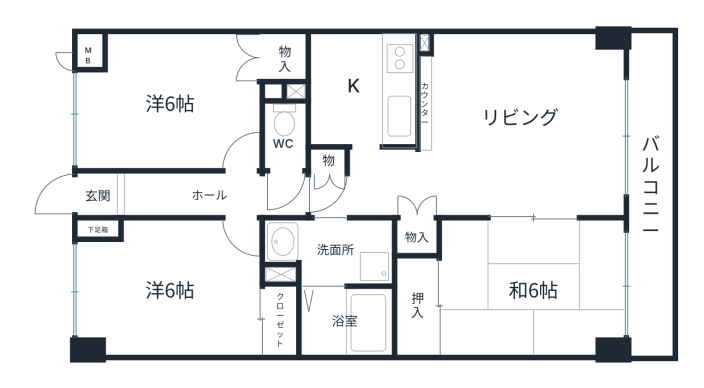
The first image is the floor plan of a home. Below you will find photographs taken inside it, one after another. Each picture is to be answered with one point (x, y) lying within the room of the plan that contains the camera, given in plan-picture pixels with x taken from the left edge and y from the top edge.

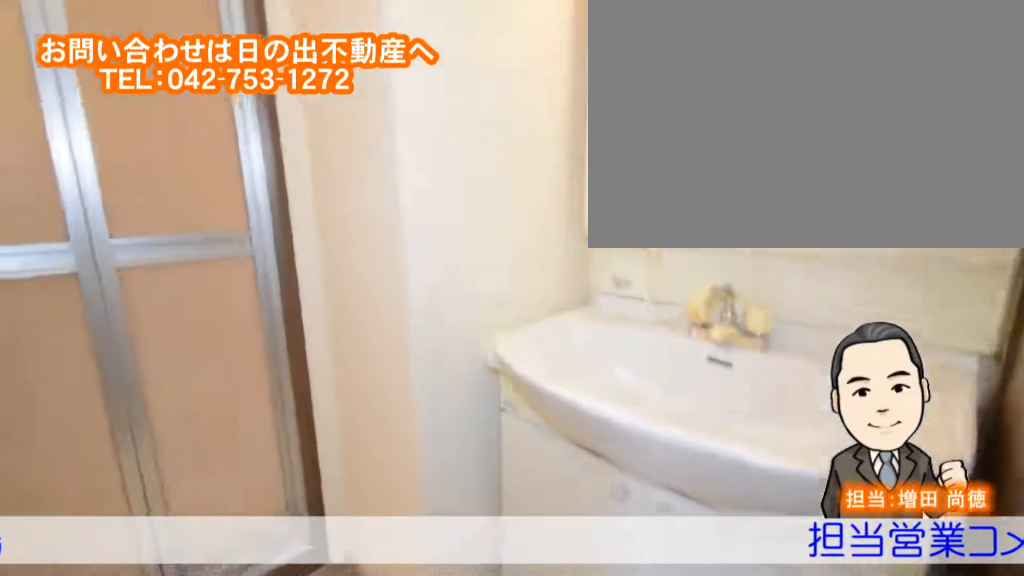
(355, 246)
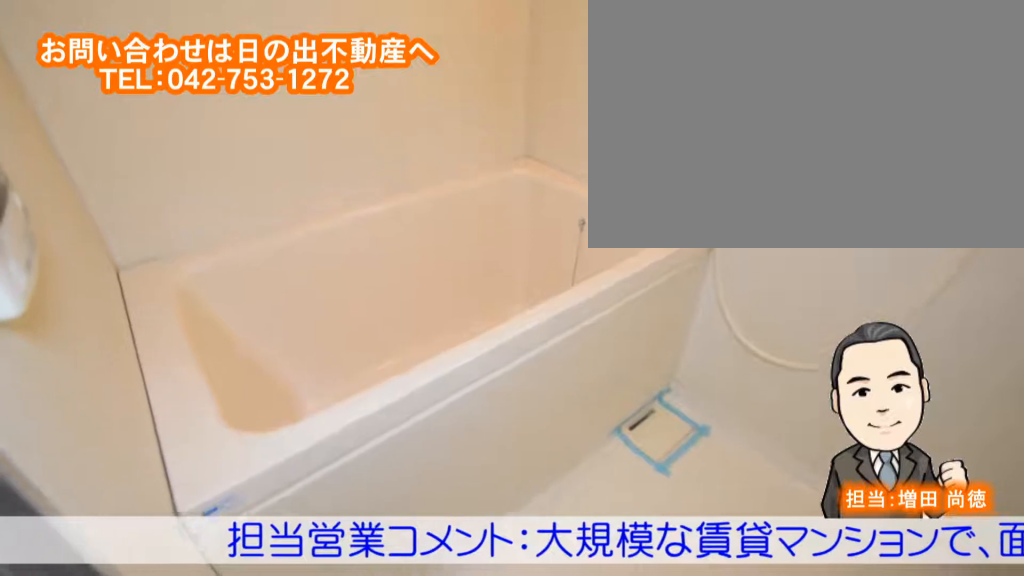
(346, 322)
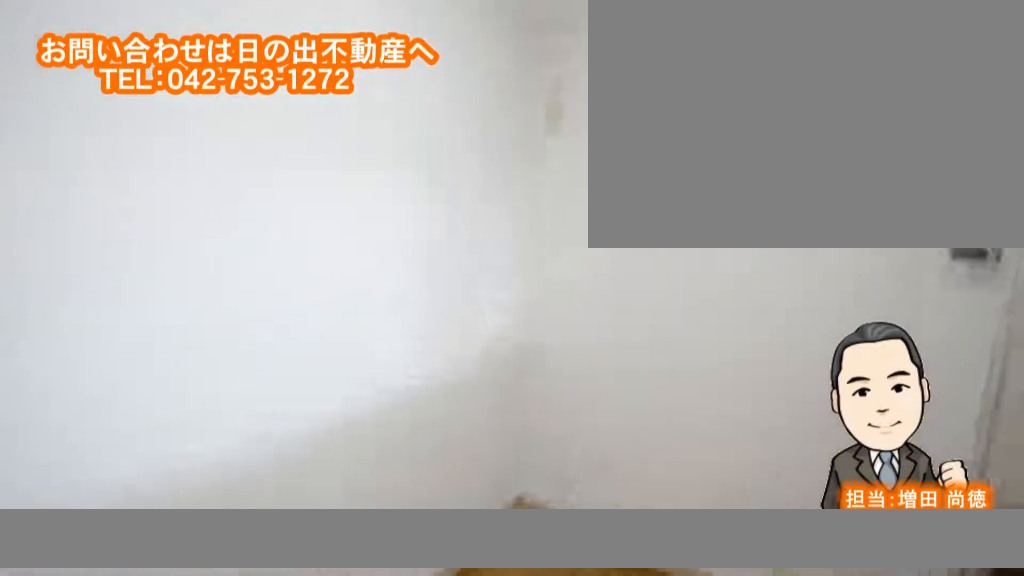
(350, 91)
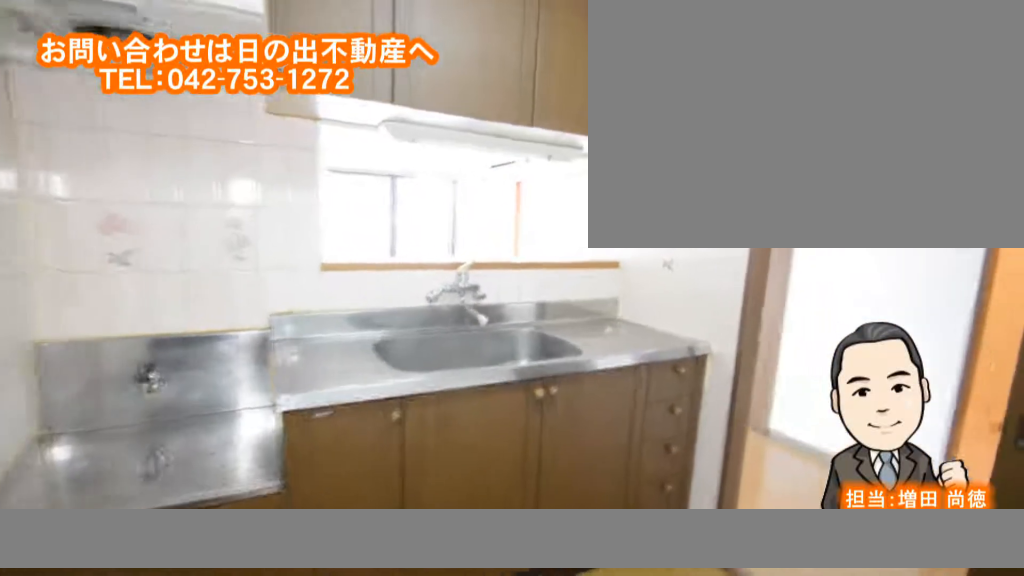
(350, 91)
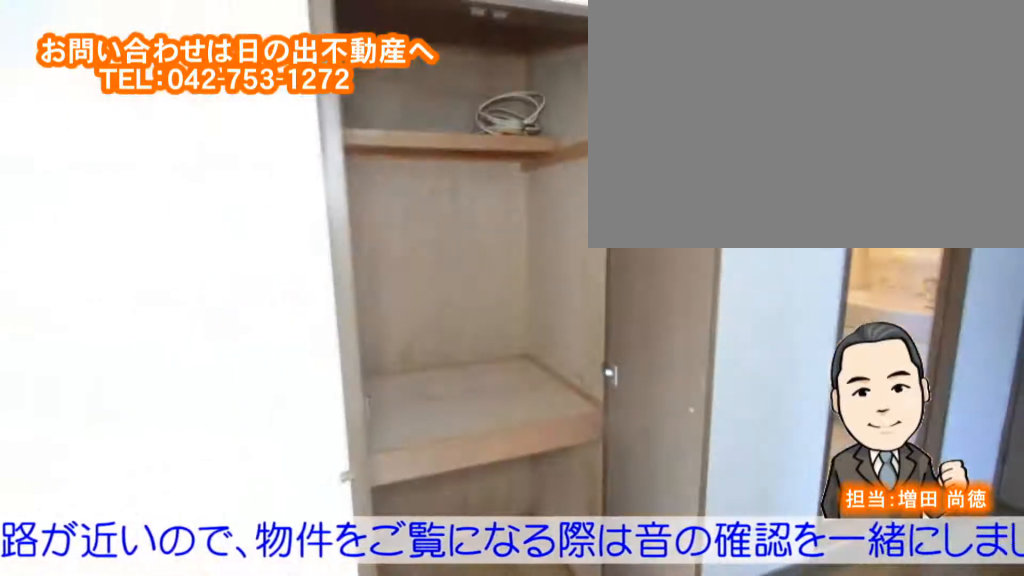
(514, 150)
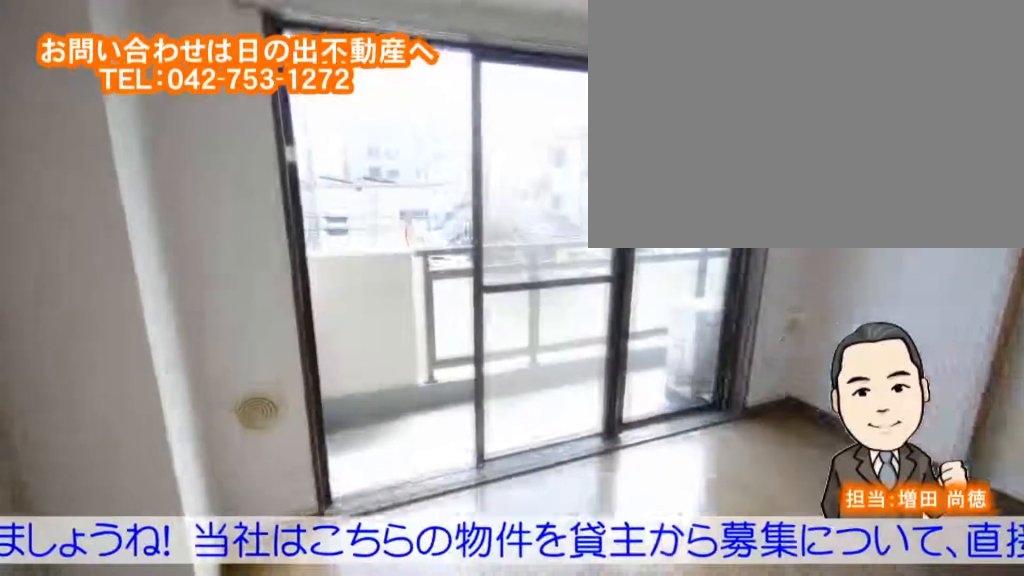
(515, 149)
